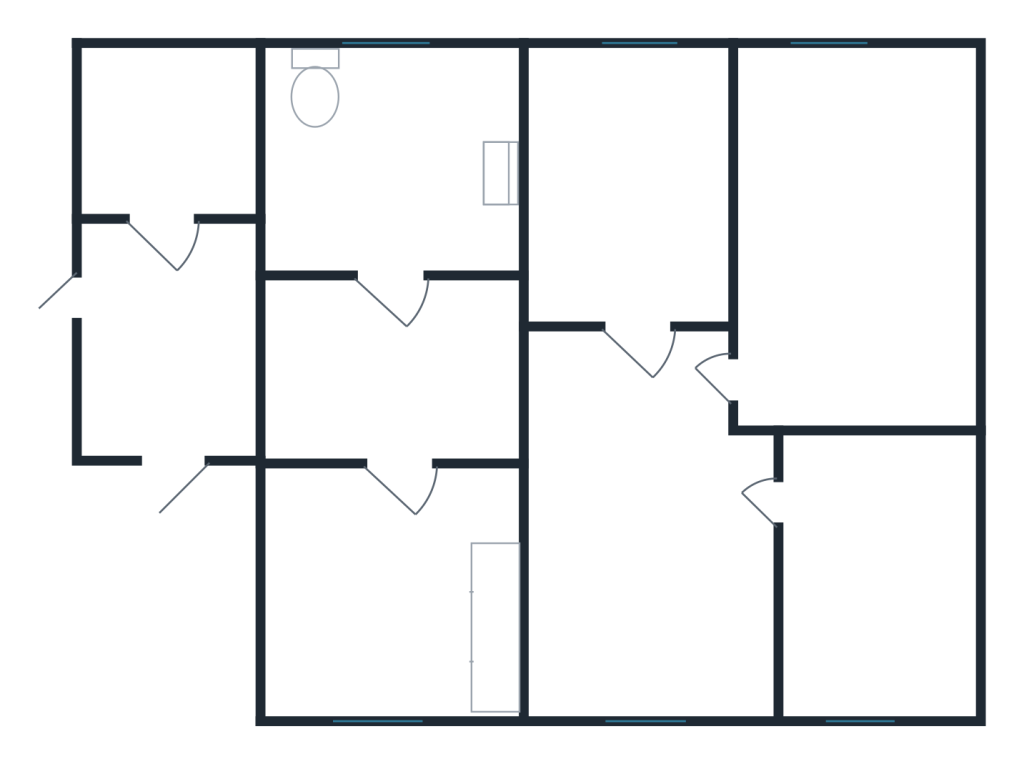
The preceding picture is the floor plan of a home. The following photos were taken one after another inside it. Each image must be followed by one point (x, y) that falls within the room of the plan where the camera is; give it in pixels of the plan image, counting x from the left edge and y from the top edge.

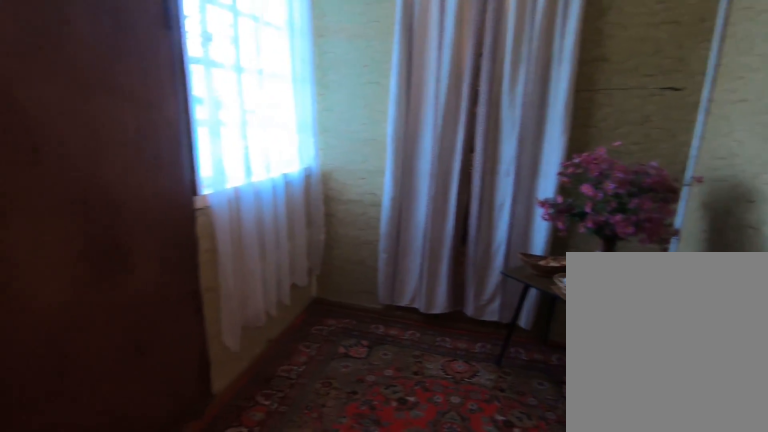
(167, 409)
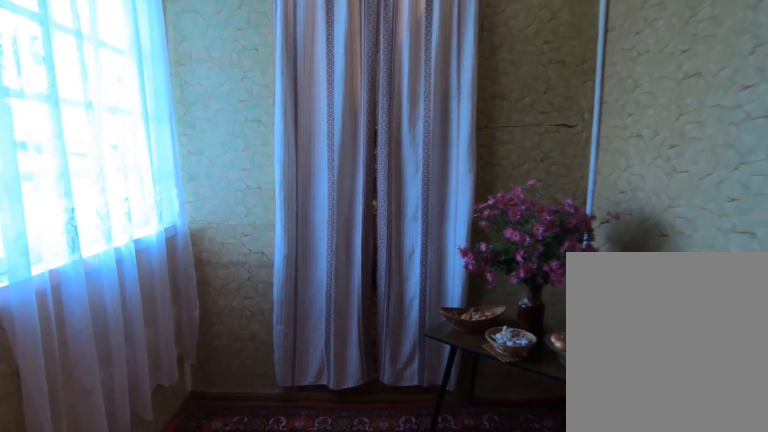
(167, 409)
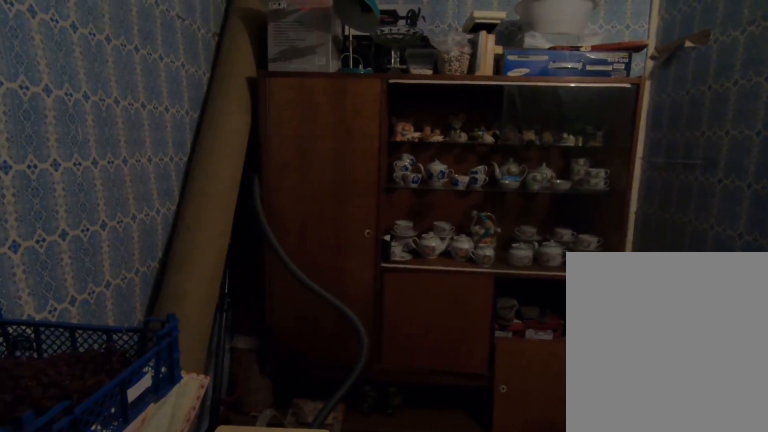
(163, 229)
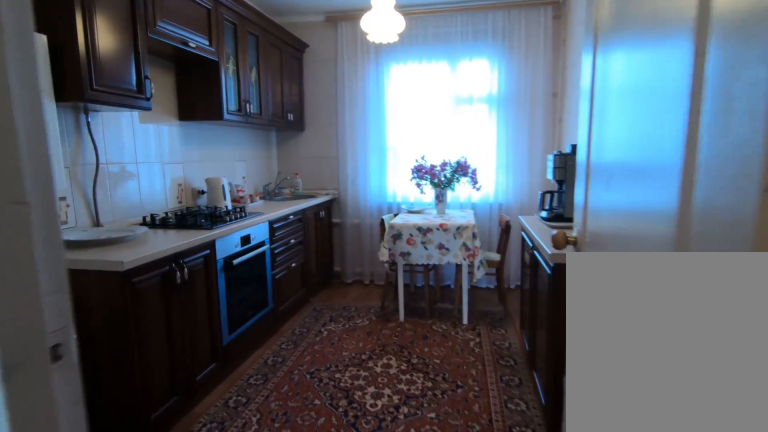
(360, 418)
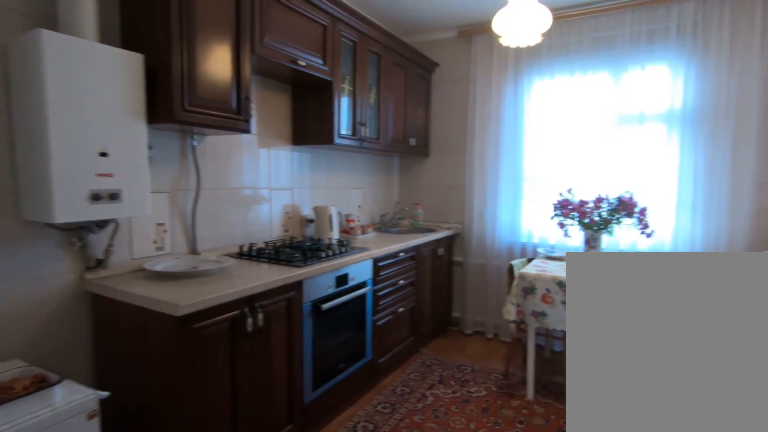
(408, 521)
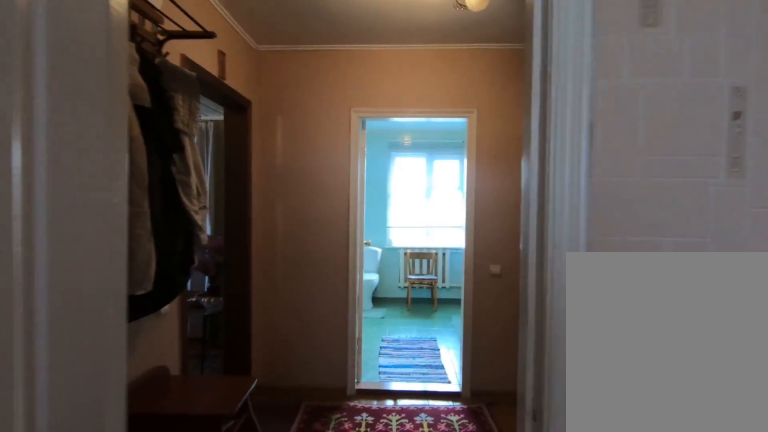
(410, 529)
